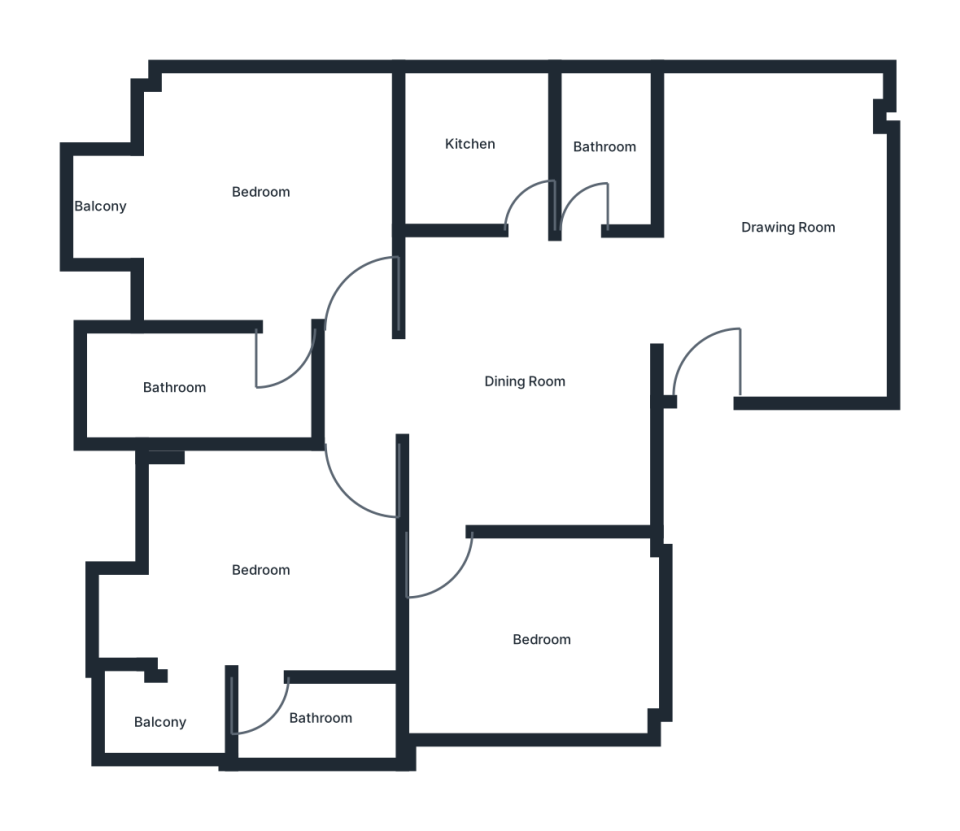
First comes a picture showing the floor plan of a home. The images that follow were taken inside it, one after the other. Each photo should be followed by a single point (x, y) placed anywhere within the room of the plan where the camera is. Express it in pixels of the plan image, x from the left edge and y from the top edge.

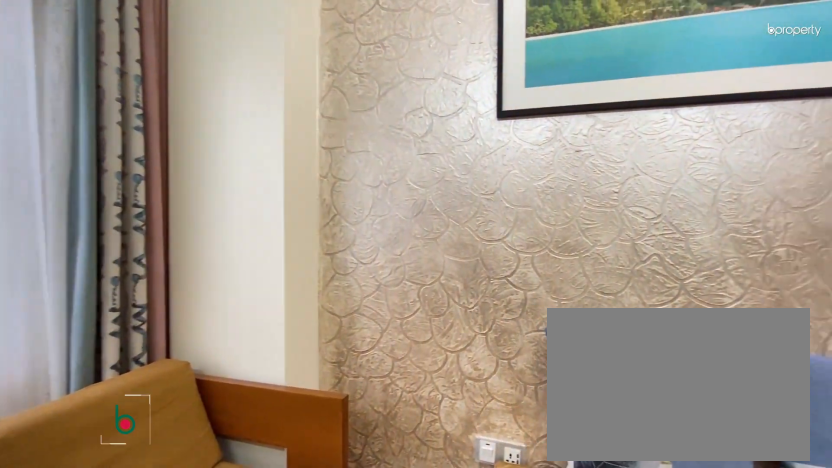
(757, 216)
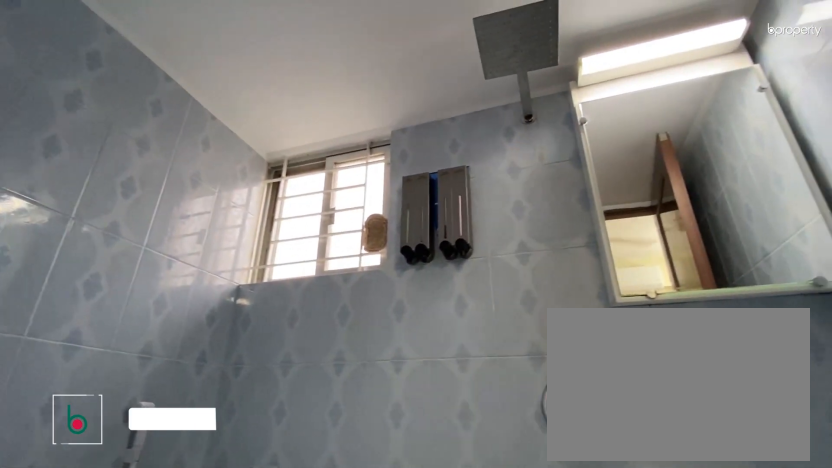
(301, 718)
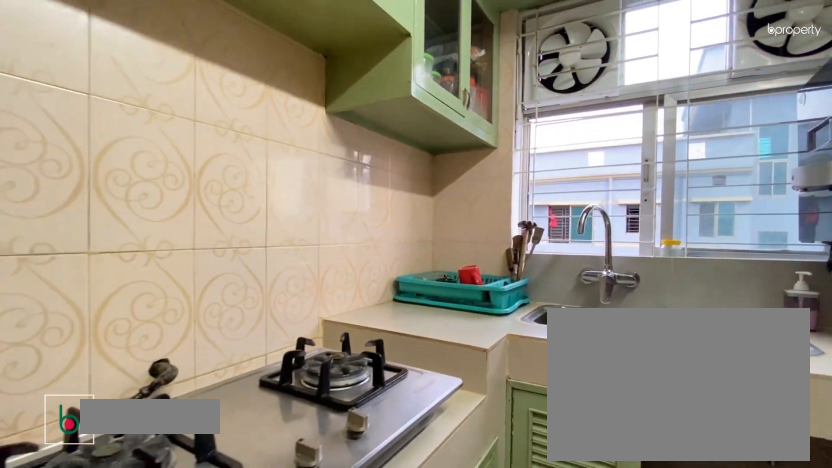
(487, 154)
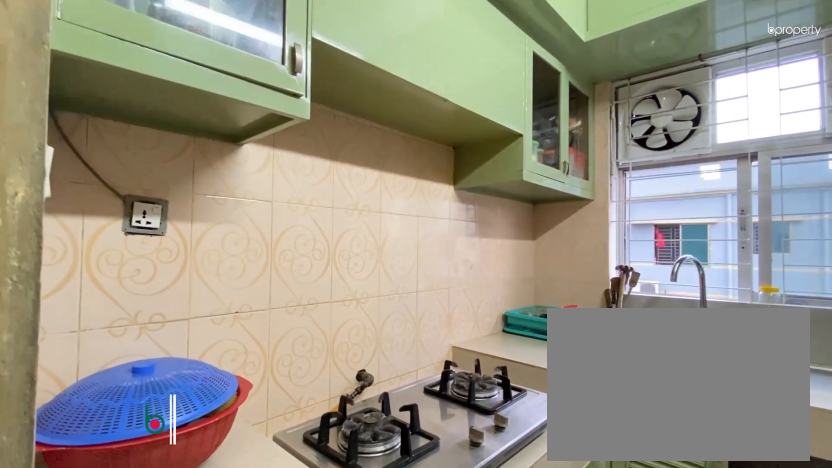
(487, 154)
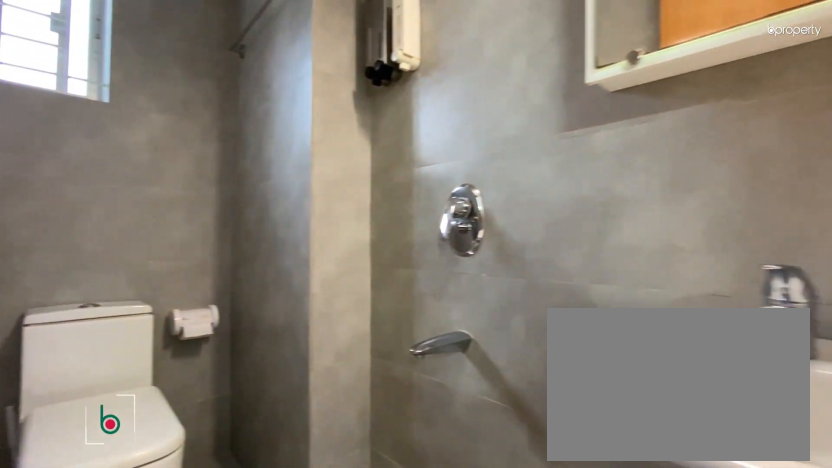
(609, 133)
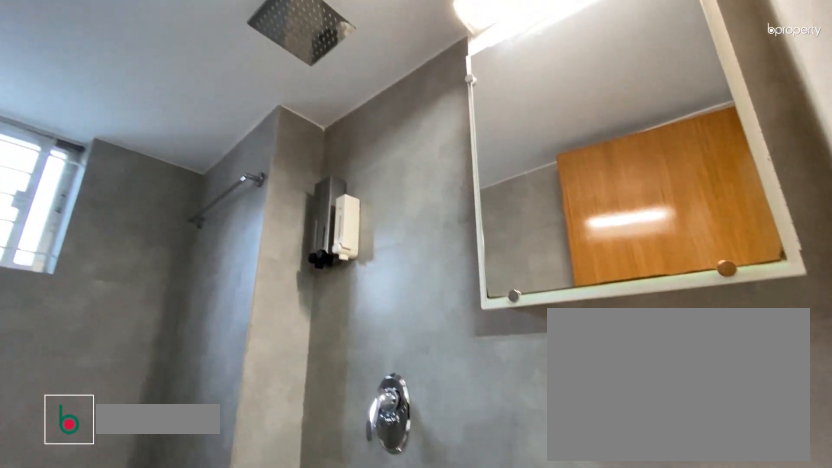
(609, 133)
